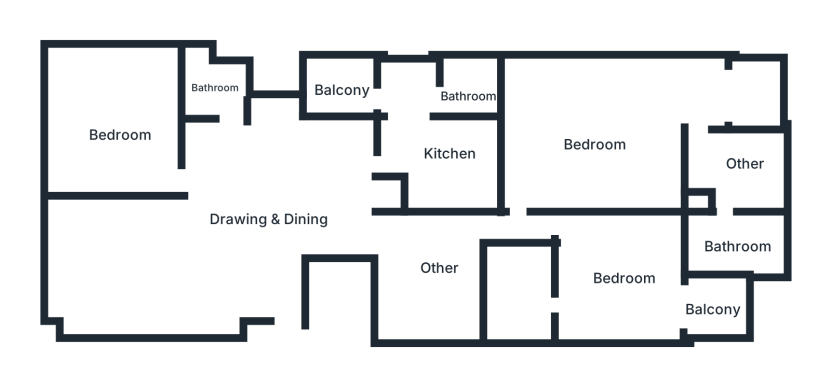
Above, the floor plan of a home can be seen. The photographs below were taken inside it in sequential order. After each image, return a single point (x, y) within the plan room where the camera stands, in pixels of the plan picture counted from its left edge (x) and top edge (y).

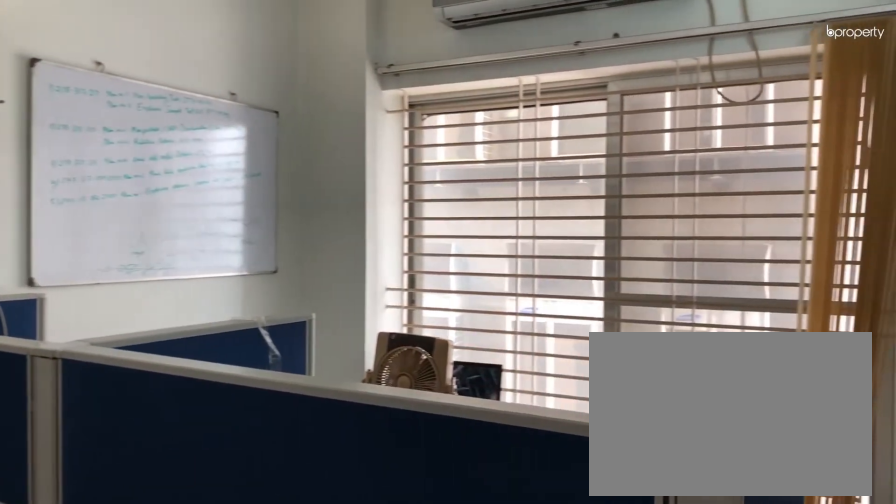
(416, 237)
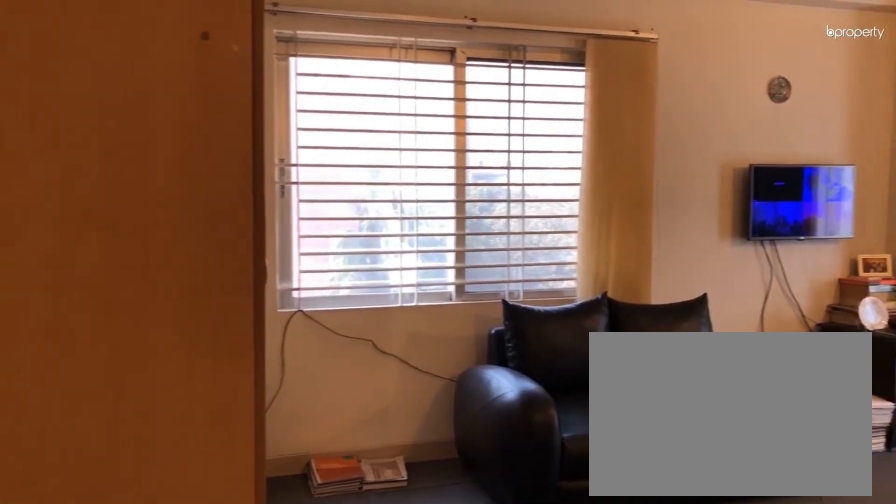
(595, 144)
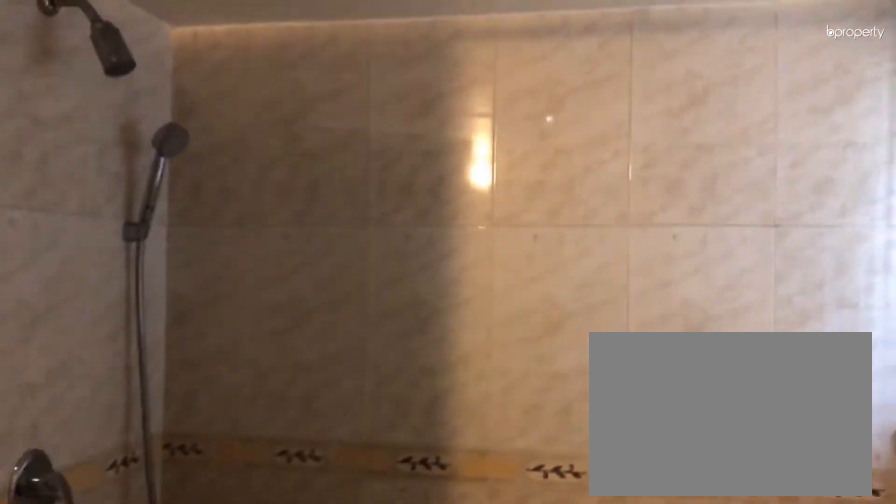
(739, 248)
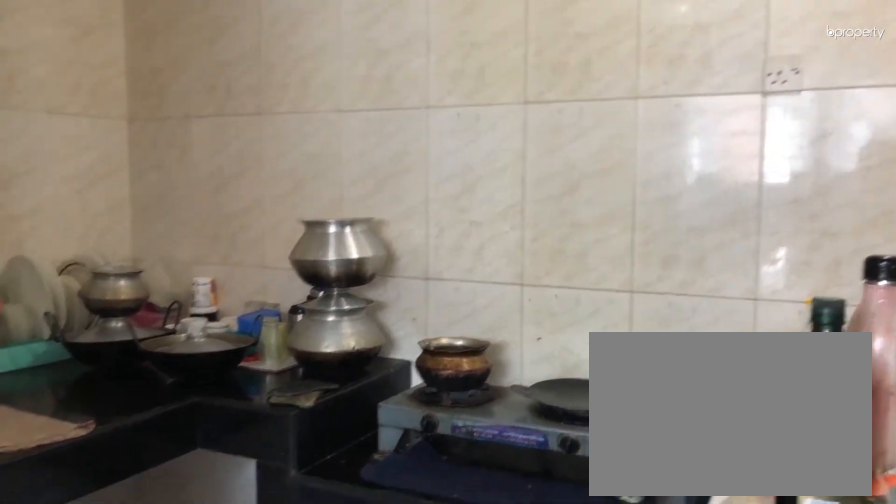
(453, 153)
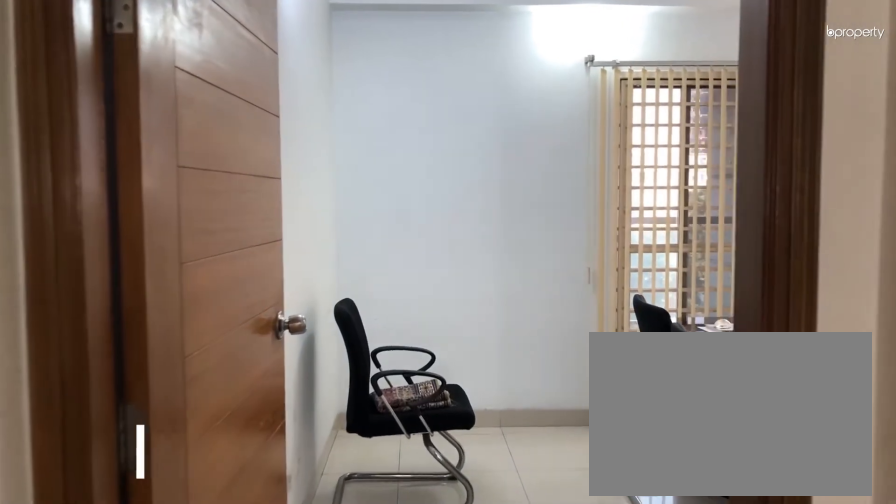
(582, 233)
